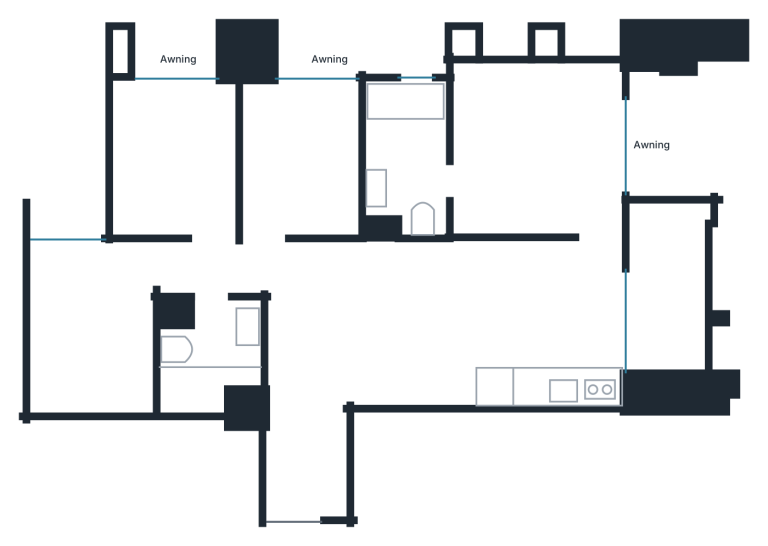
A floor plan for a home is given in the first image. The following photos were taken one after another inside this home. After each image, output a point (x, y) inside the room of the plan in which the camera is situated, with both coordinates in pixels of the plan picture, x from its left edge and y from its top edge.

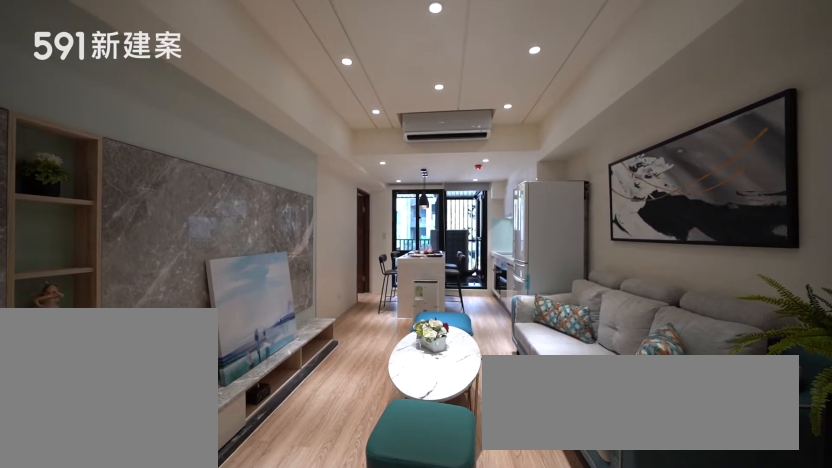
(373, 322)
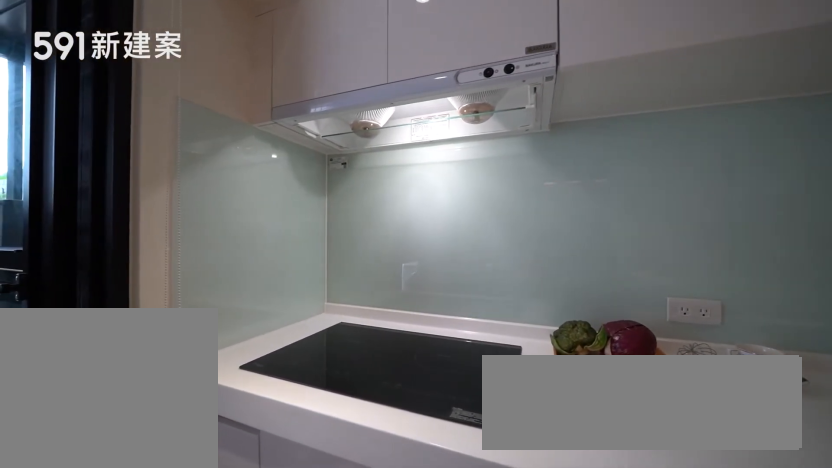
(555, 367)
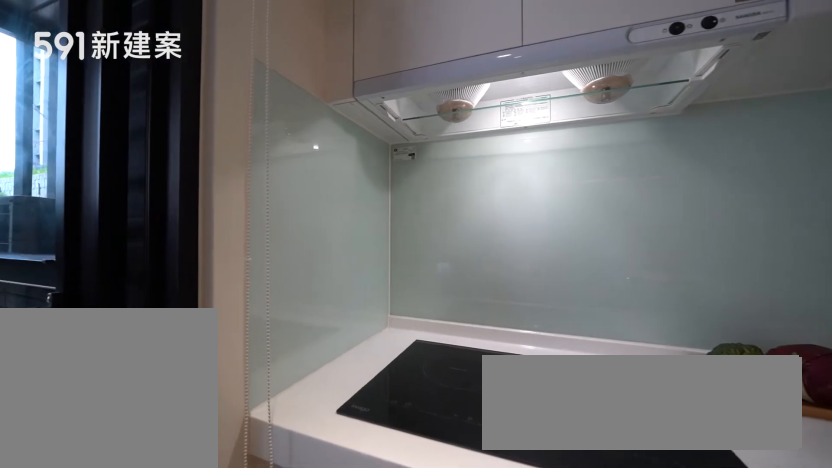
(555, 367)
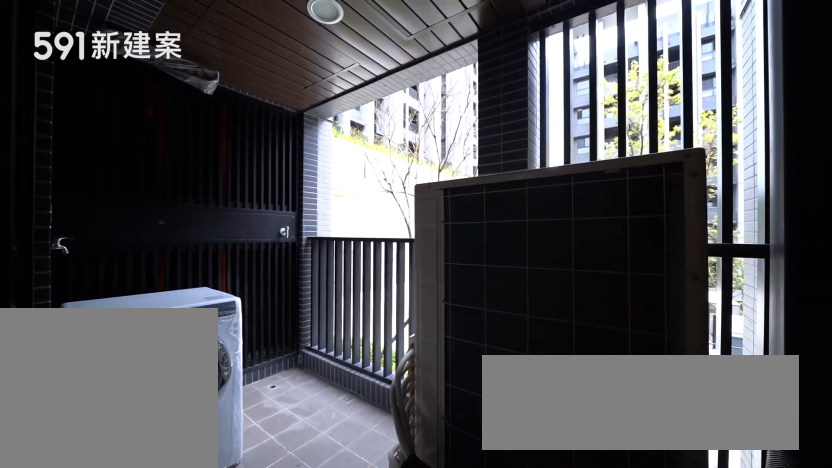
(669, 280)
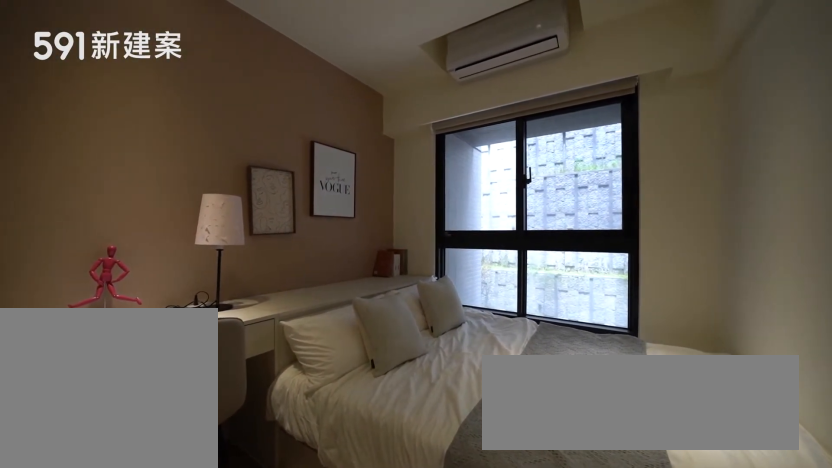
(171, 158)
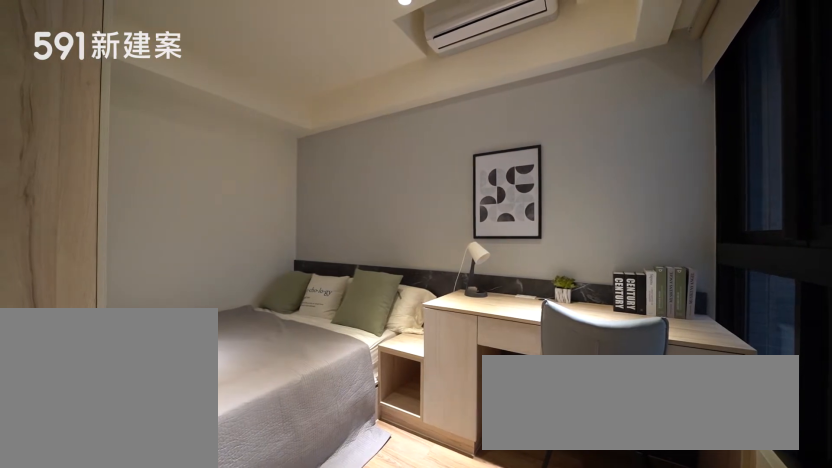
(88, 329)
